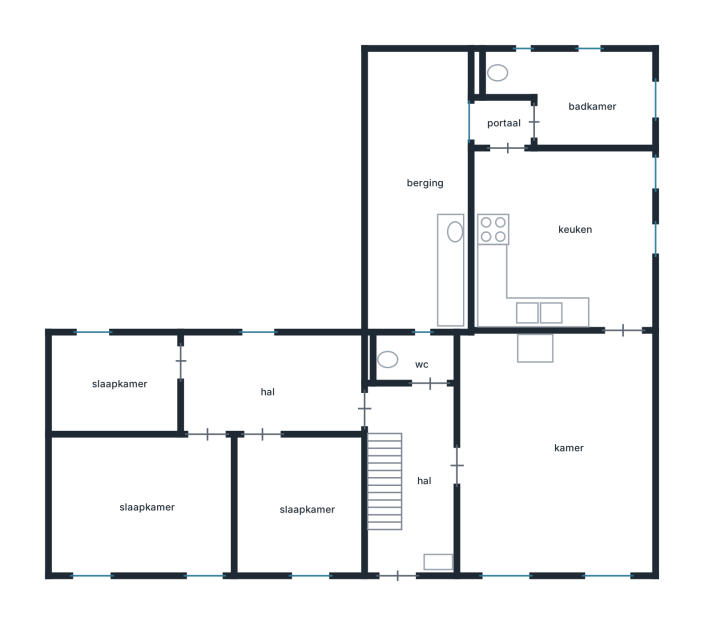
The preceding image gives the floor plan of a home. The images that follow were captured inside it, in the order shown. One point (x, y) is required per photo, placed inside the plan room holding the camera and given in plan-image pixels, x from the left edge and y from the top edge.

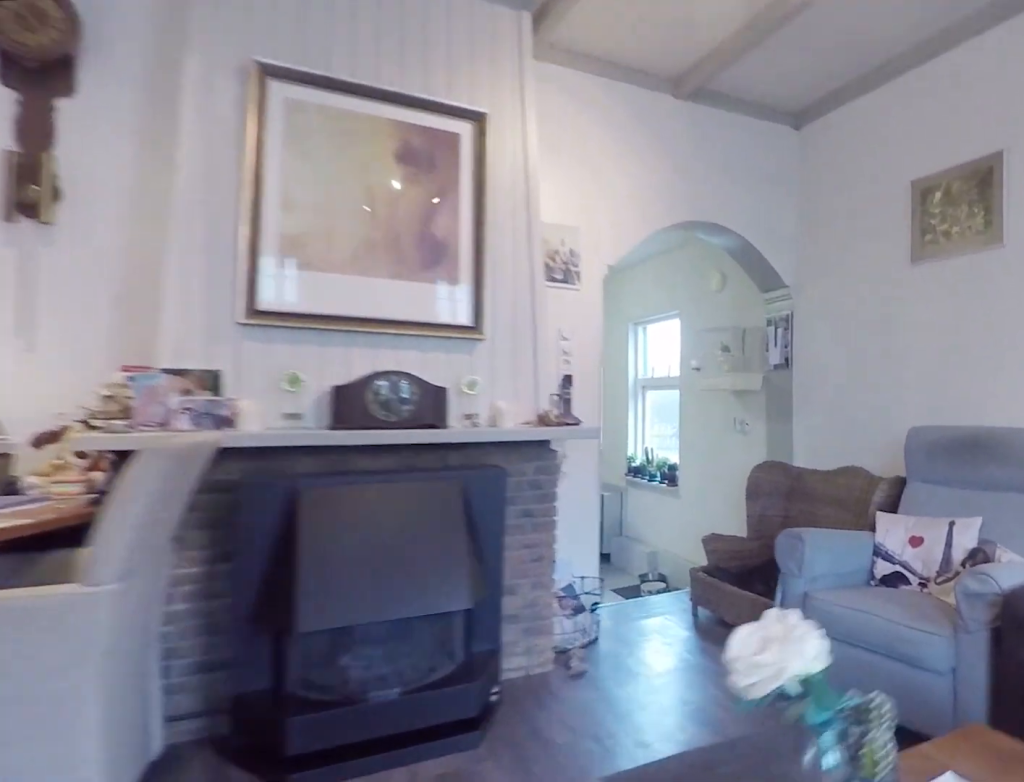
(554, 456)
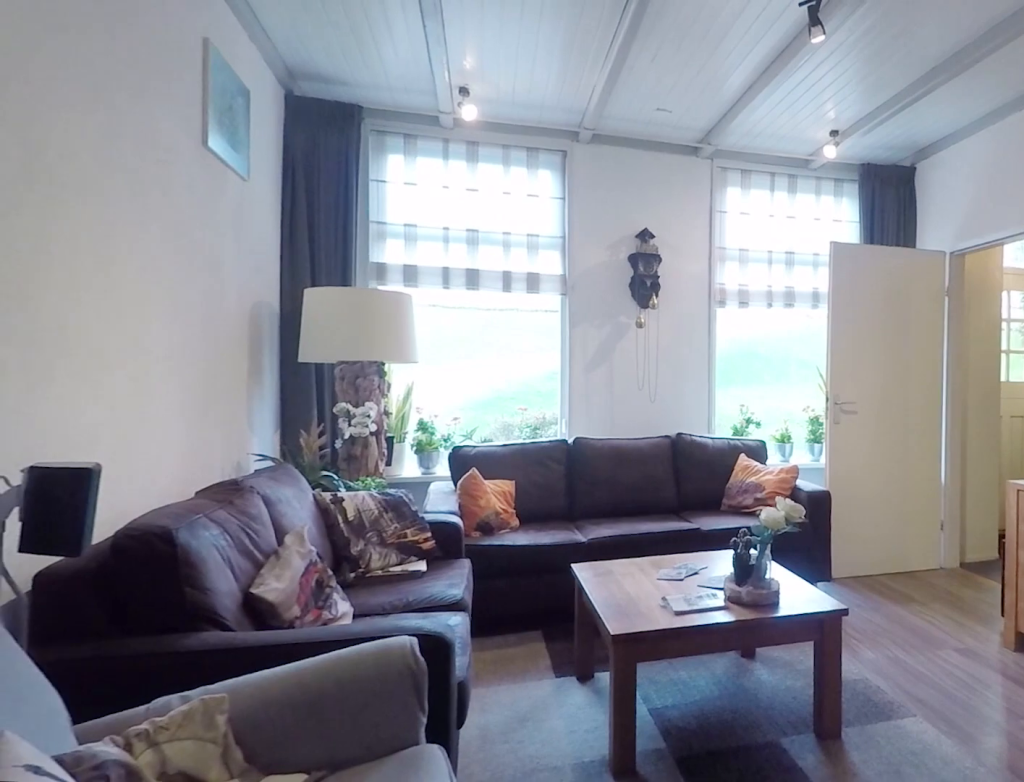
(554, 456)
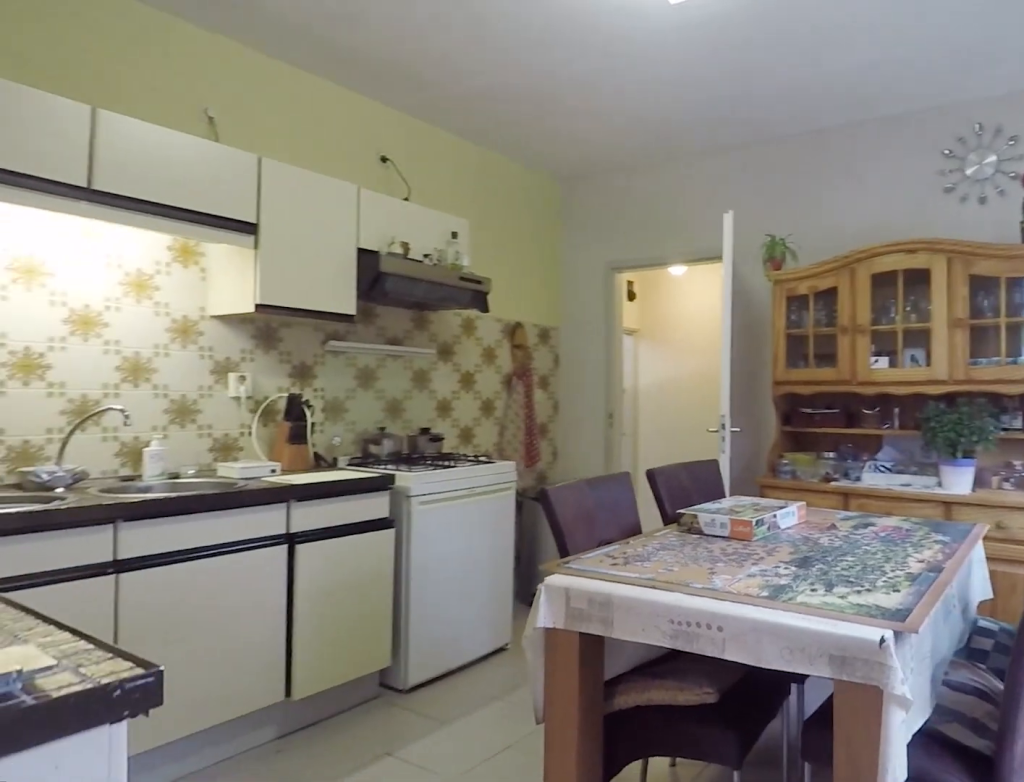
(562, 241)
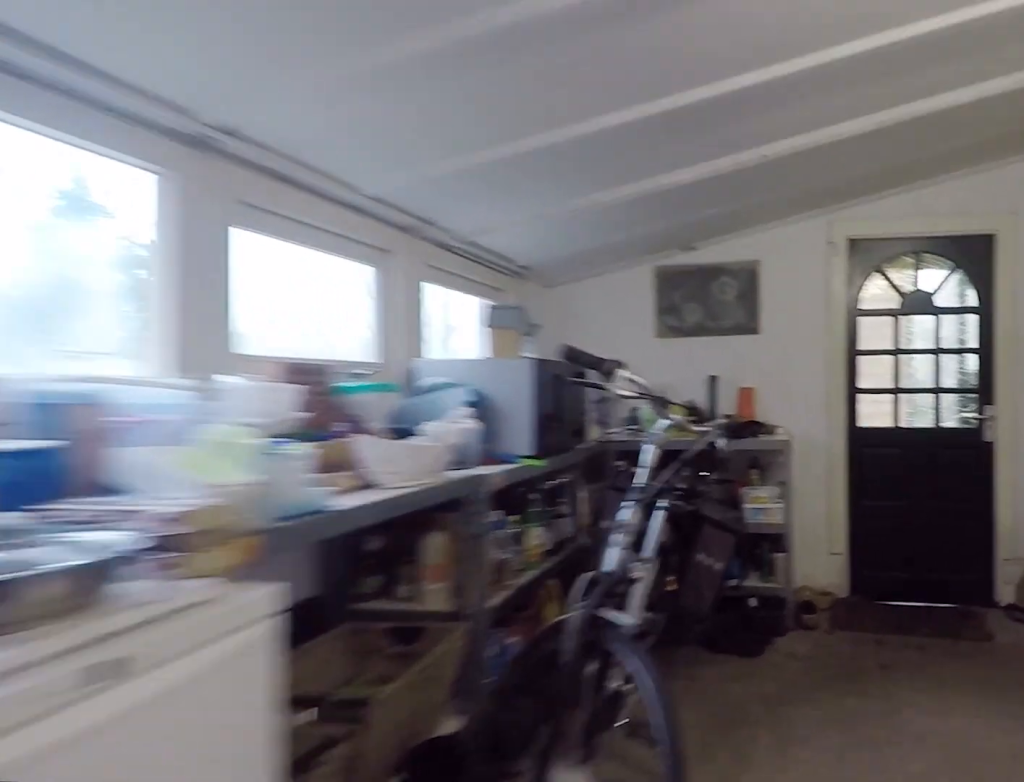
(451, 270)
